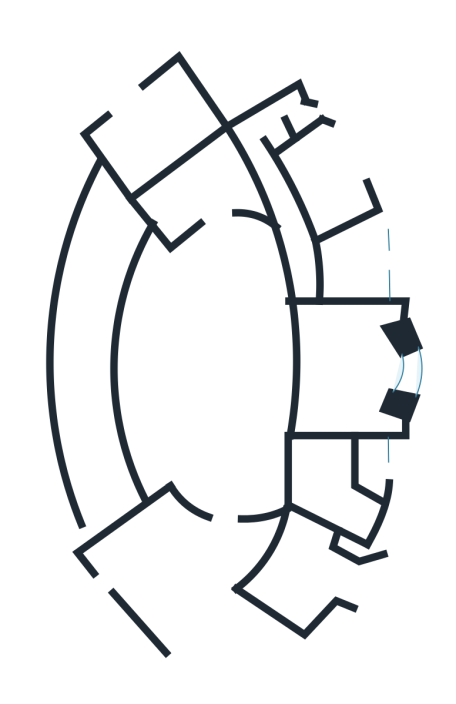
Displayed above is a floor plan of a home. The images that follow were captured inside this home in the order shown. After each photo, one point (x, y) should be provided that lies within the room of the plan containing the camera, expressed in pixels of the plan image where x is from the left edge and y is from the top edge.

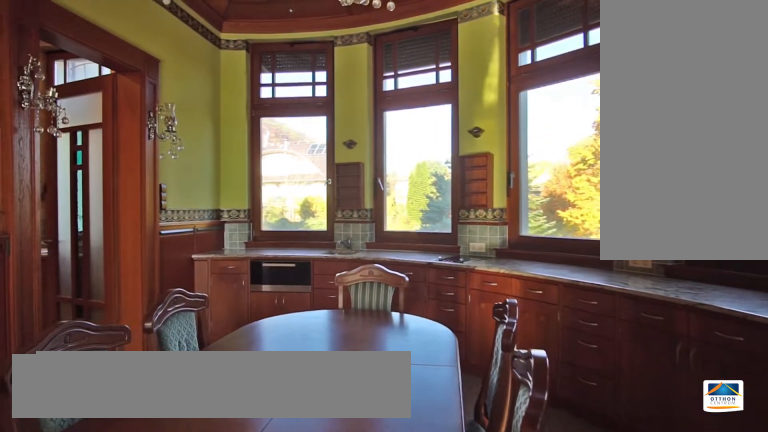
(308, 572)
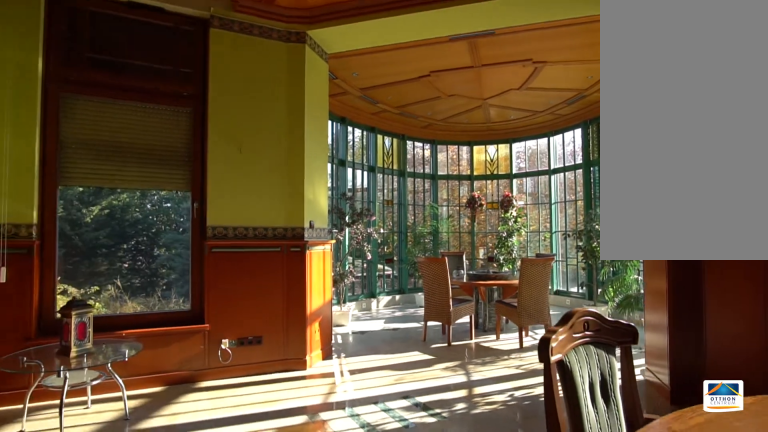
(204, 610)
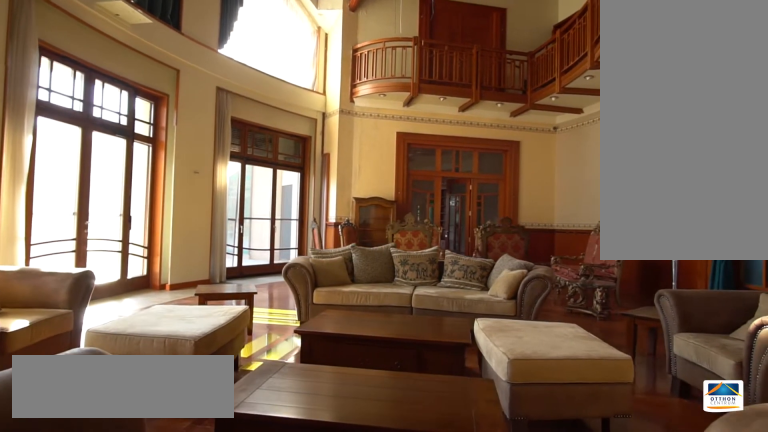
(229, 362)
